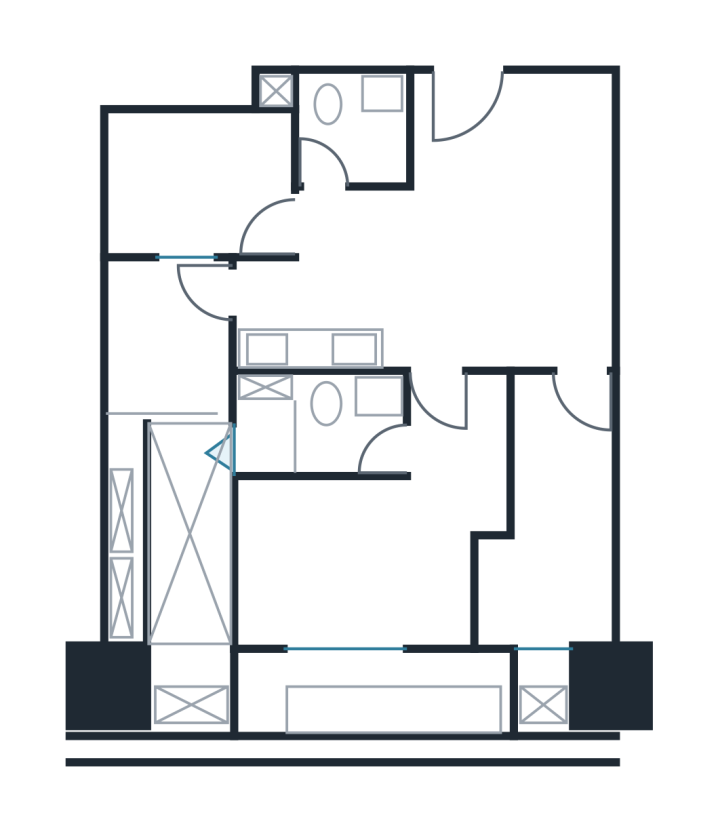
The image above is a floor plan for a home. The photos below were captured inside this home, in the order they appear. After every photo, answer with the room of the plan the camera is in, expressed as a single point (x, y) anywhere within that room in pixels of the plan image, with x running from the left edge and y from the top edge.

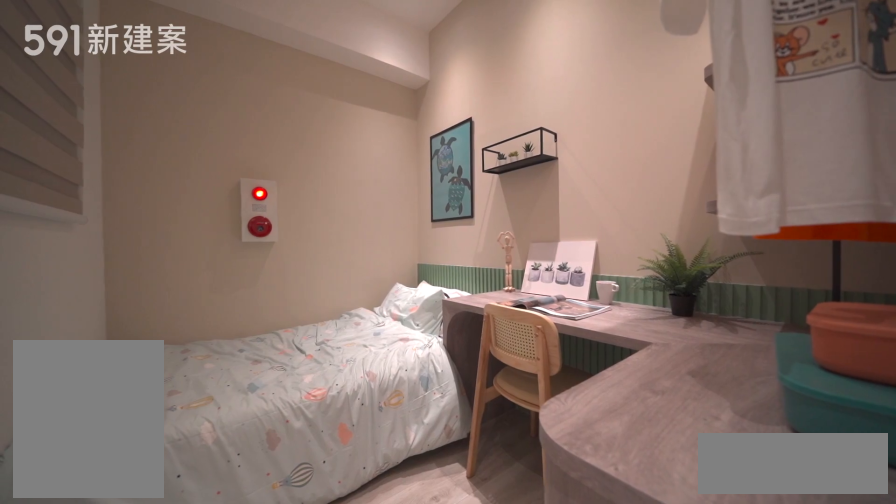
(194, 180)
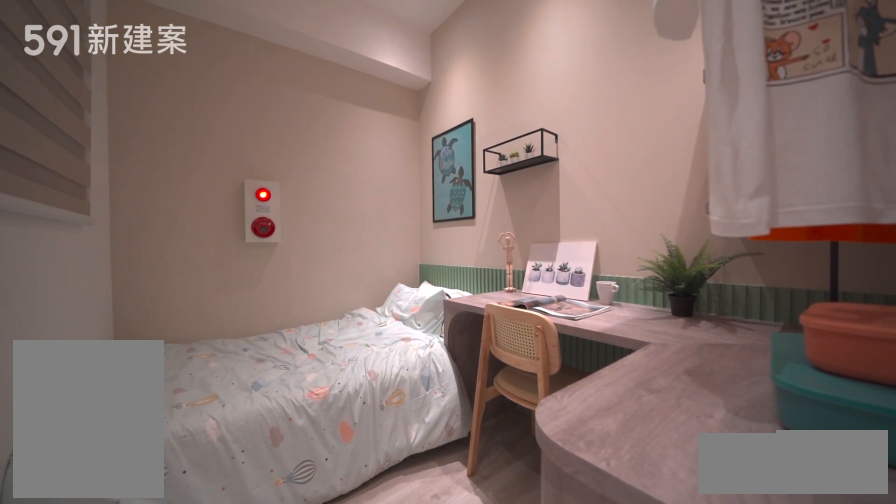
(194, 180)
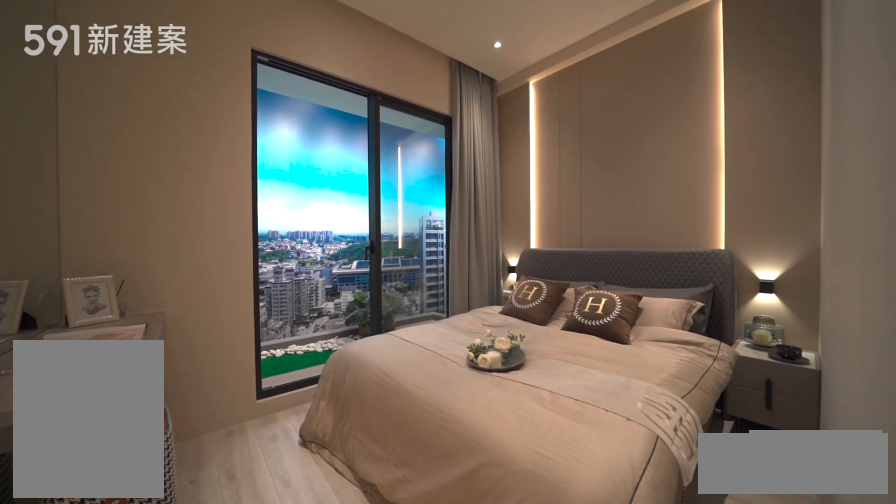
(373, 538)
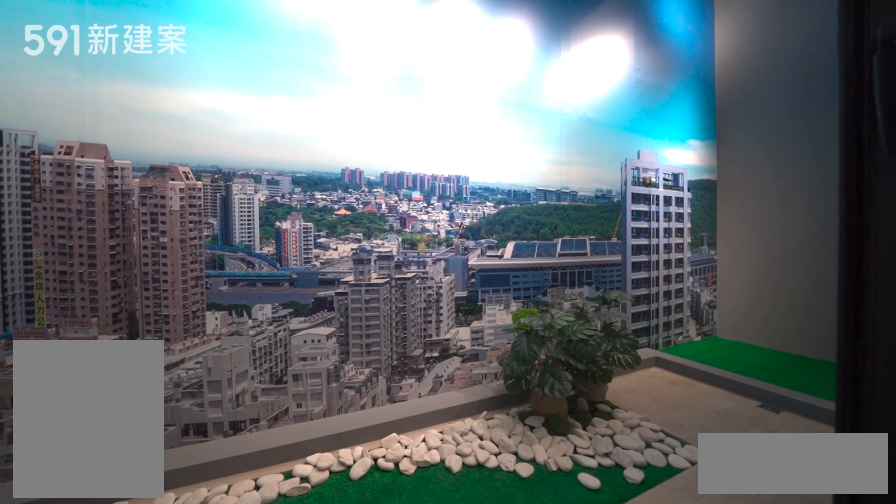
(369, 693)
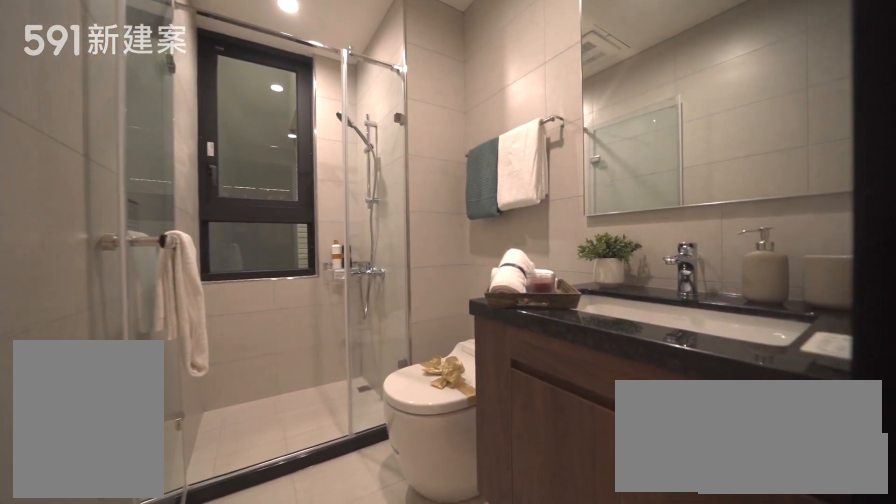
(318, 426)
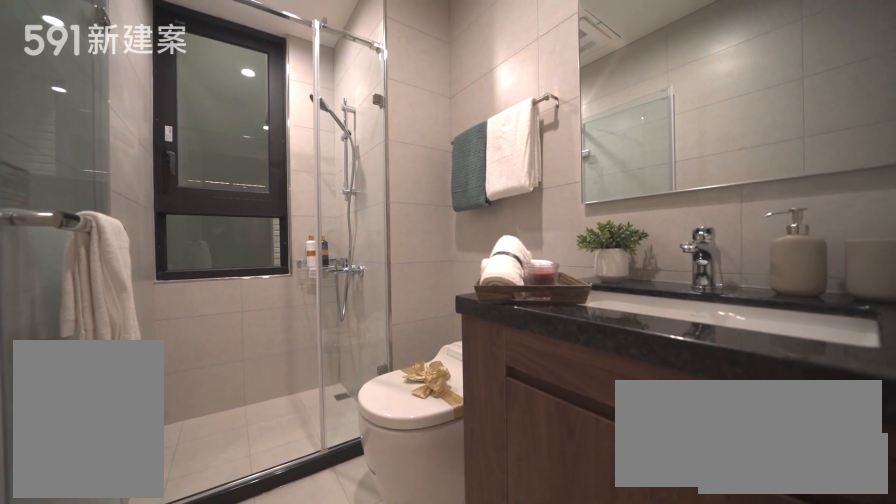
(318, 426)
